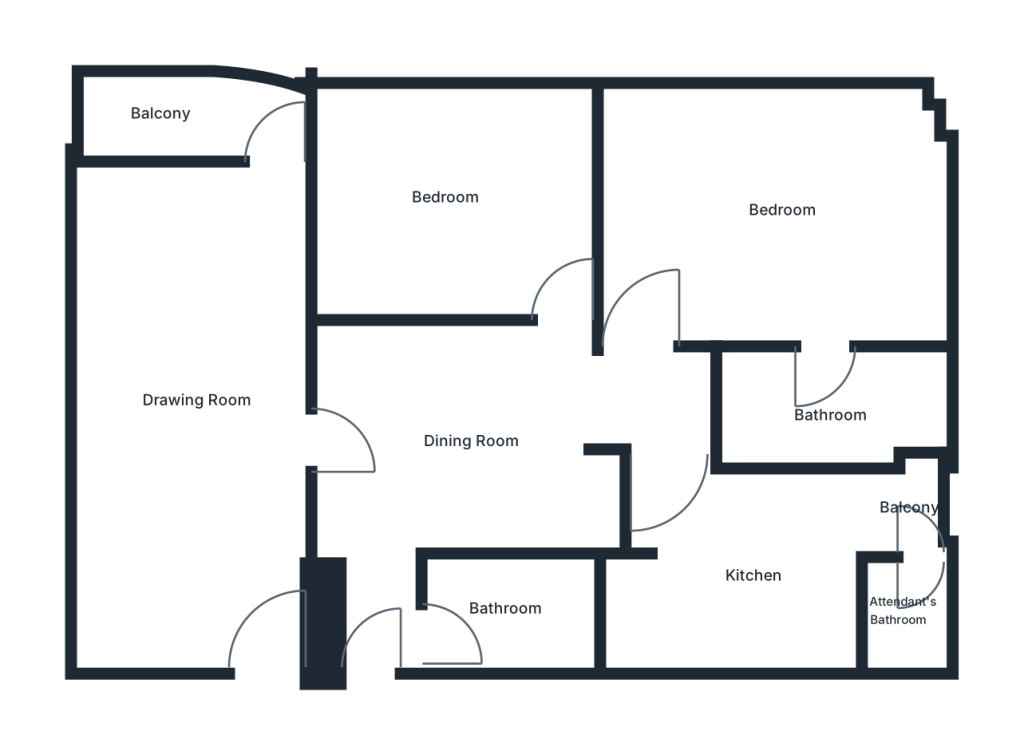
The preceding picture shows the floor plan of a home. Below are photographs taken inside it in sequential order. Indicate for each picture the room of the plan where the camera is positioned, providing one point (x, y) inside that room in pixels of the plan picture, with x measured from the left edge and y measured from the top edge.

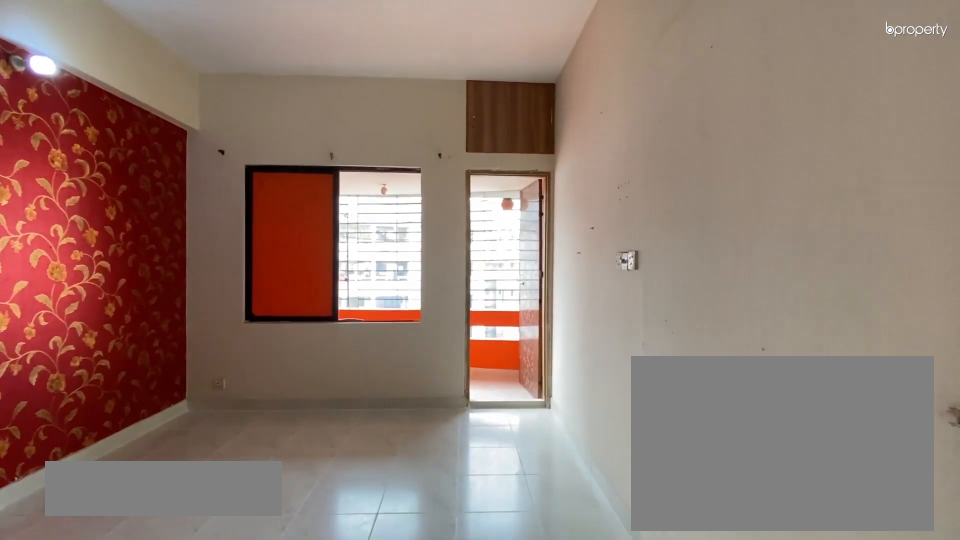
(201, 376)
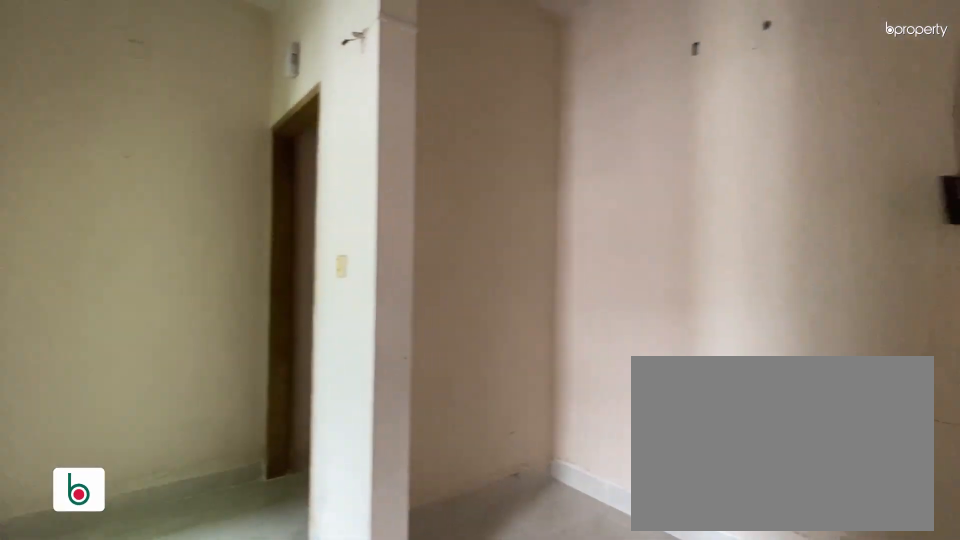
(454, 447)
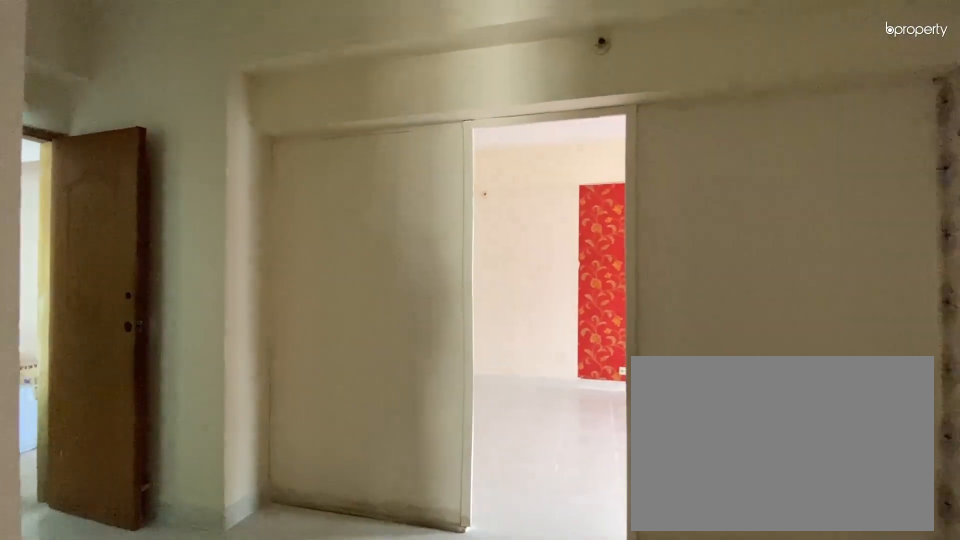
(438, 458)
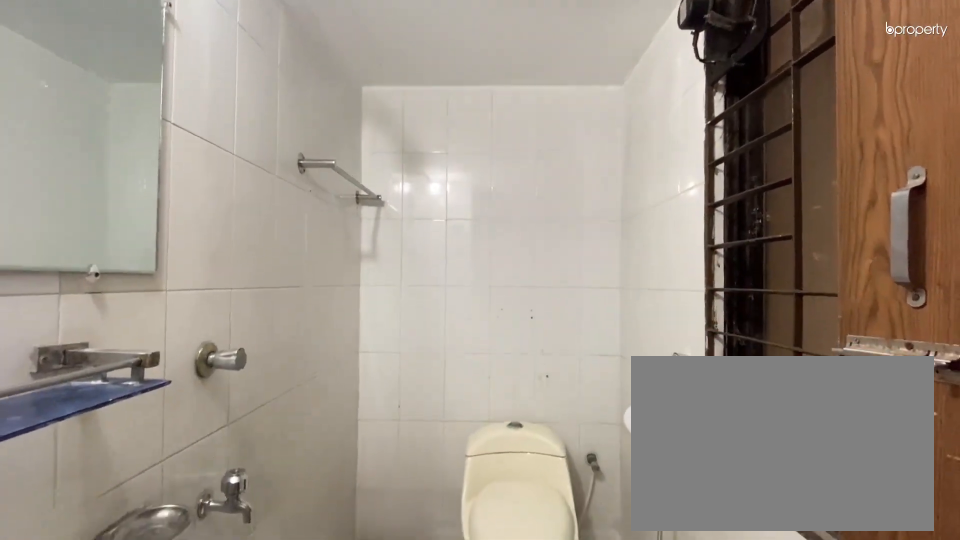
(497, 621)
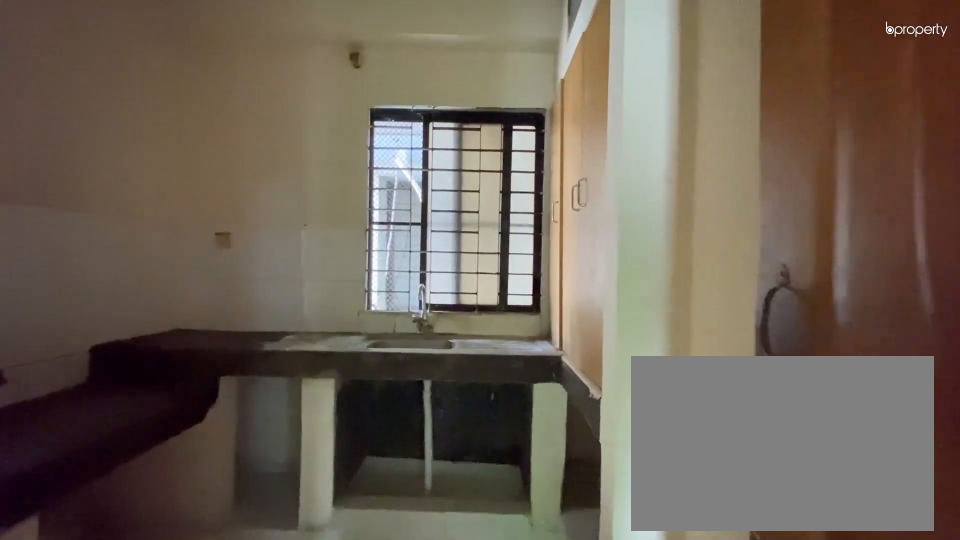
(738, 574)
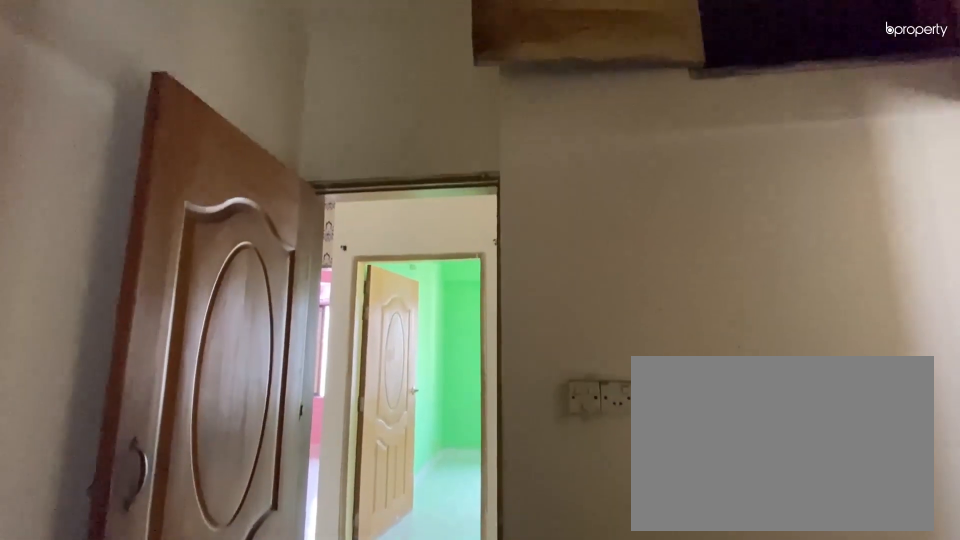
(738, 574)
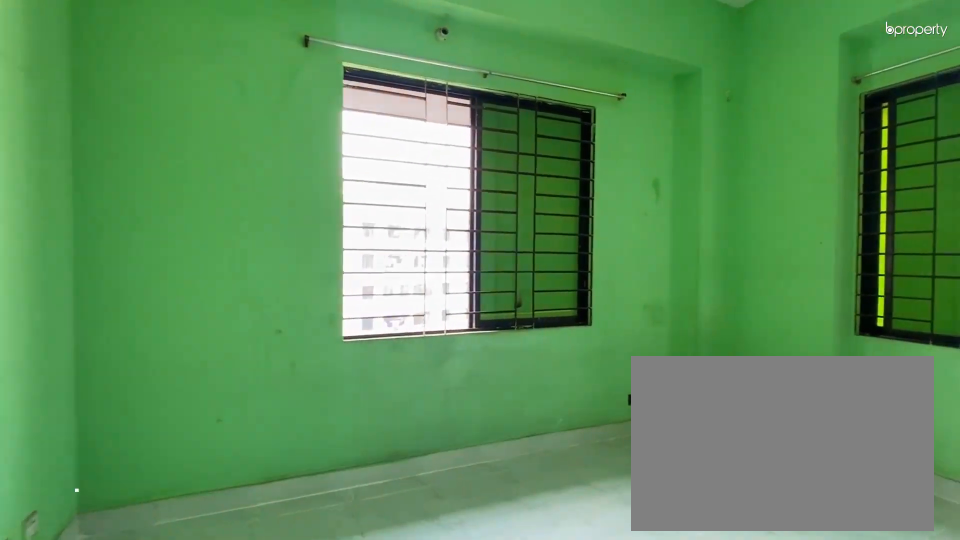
(776, 230)
